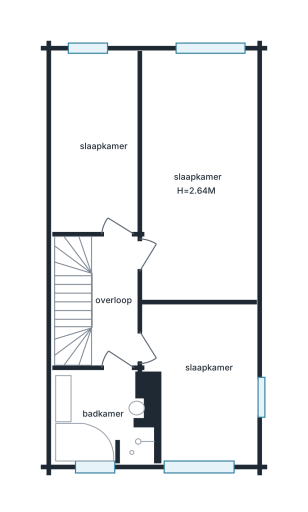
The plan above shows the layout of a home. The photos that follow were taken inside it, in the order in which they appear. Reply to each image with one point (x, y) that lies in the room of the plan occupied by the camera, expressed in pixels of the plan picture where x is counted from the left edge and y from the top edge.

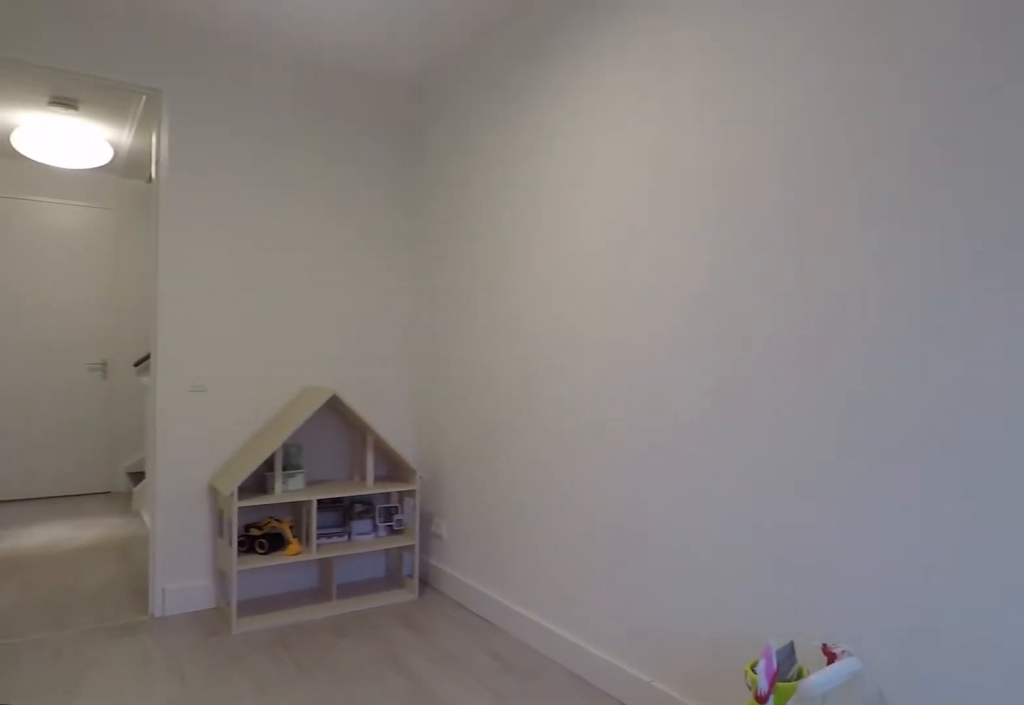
(92, 224)
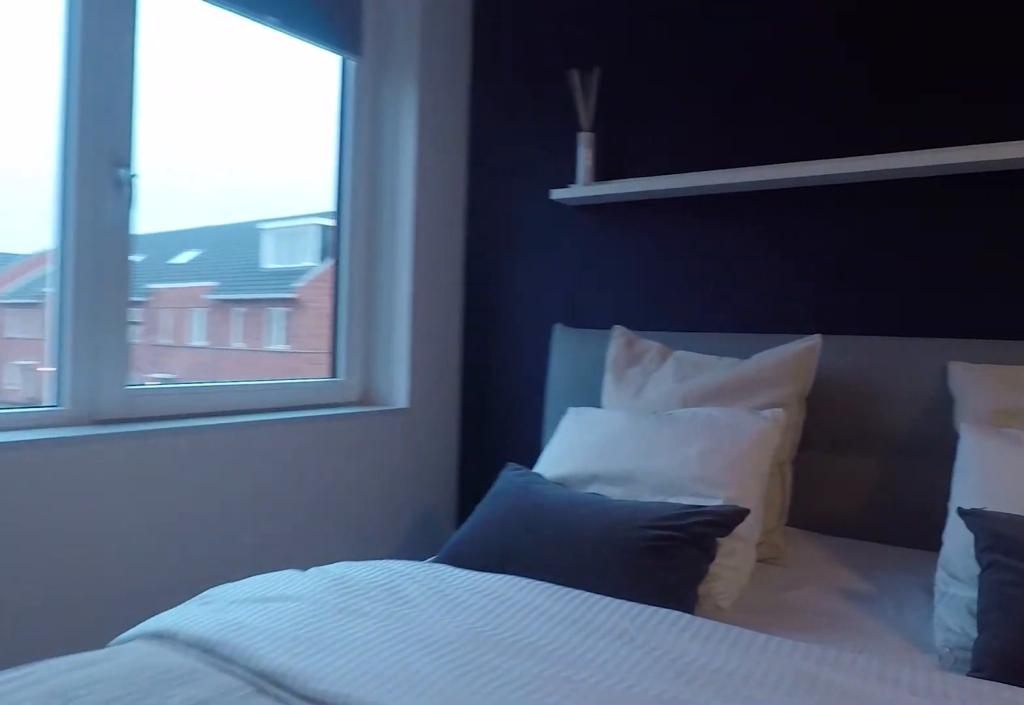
(204, 199)
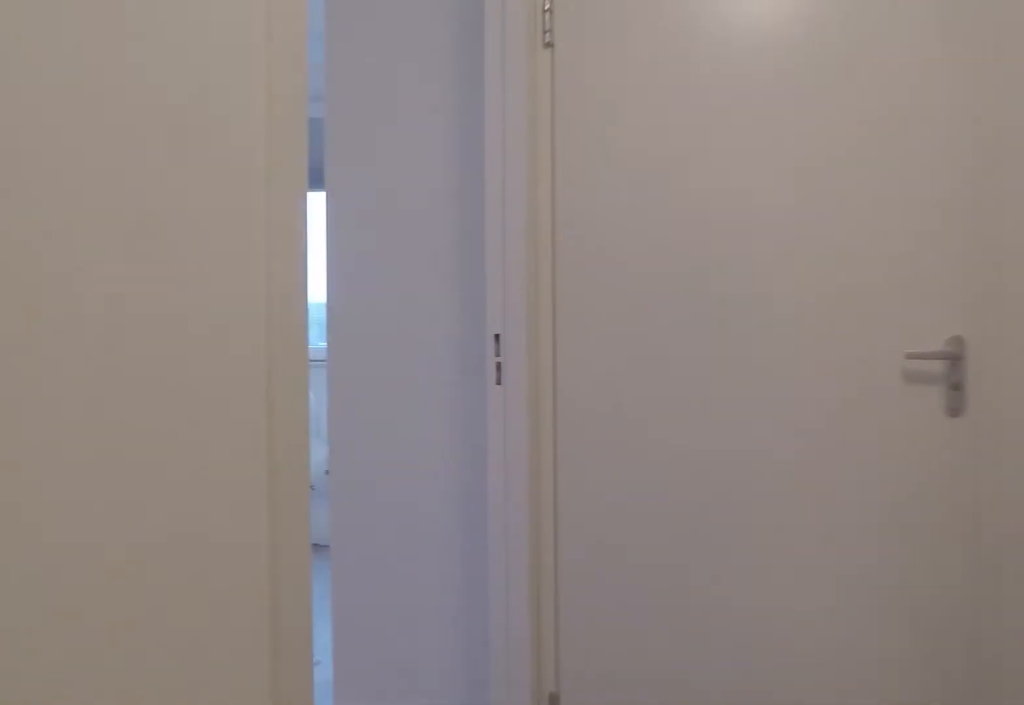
(114, 301)
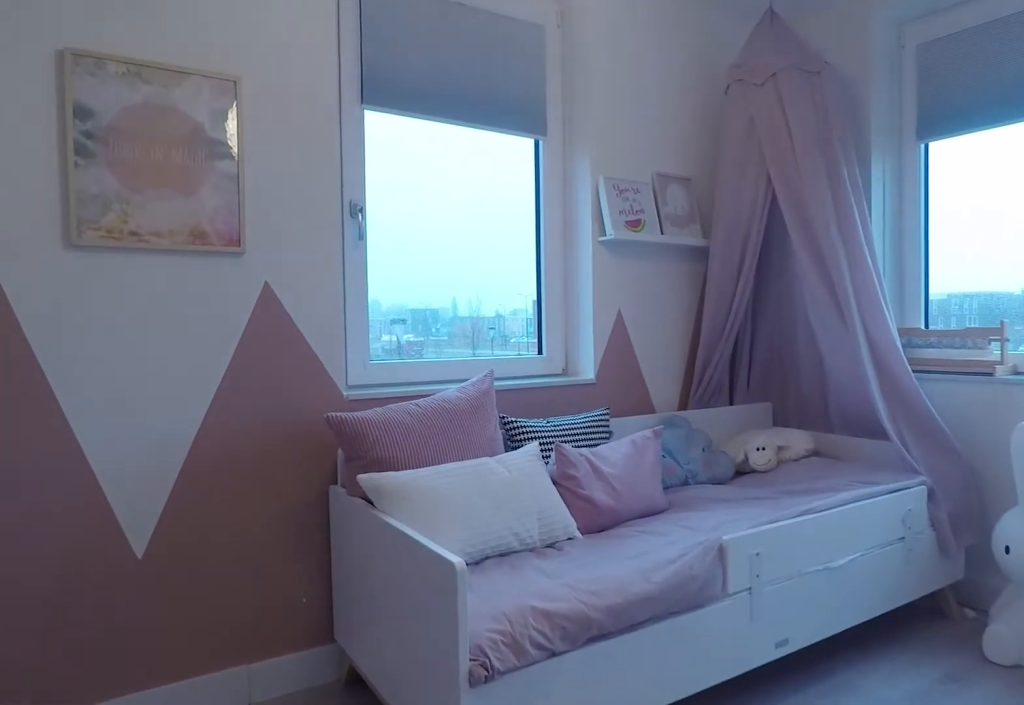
(203, 388)
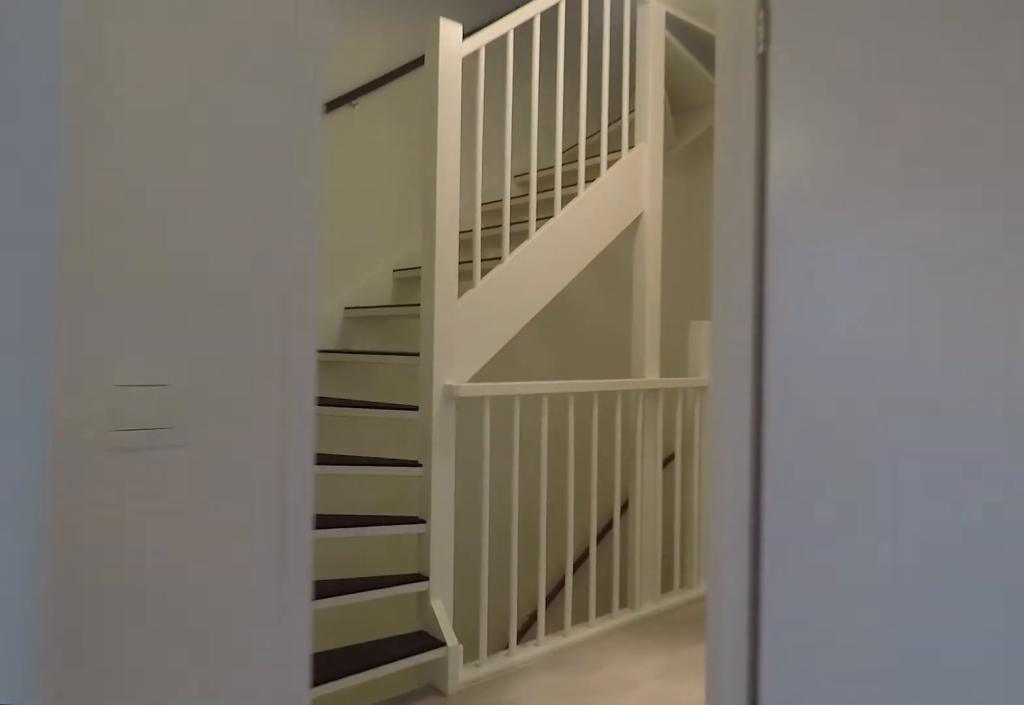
(203, 388)
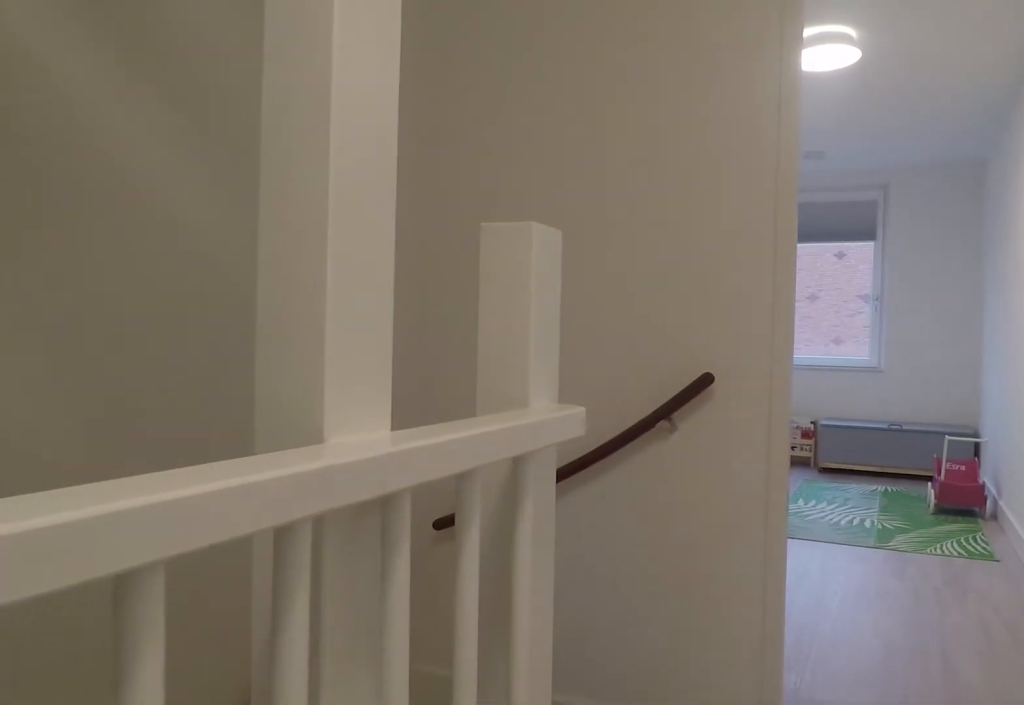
(114, 301)
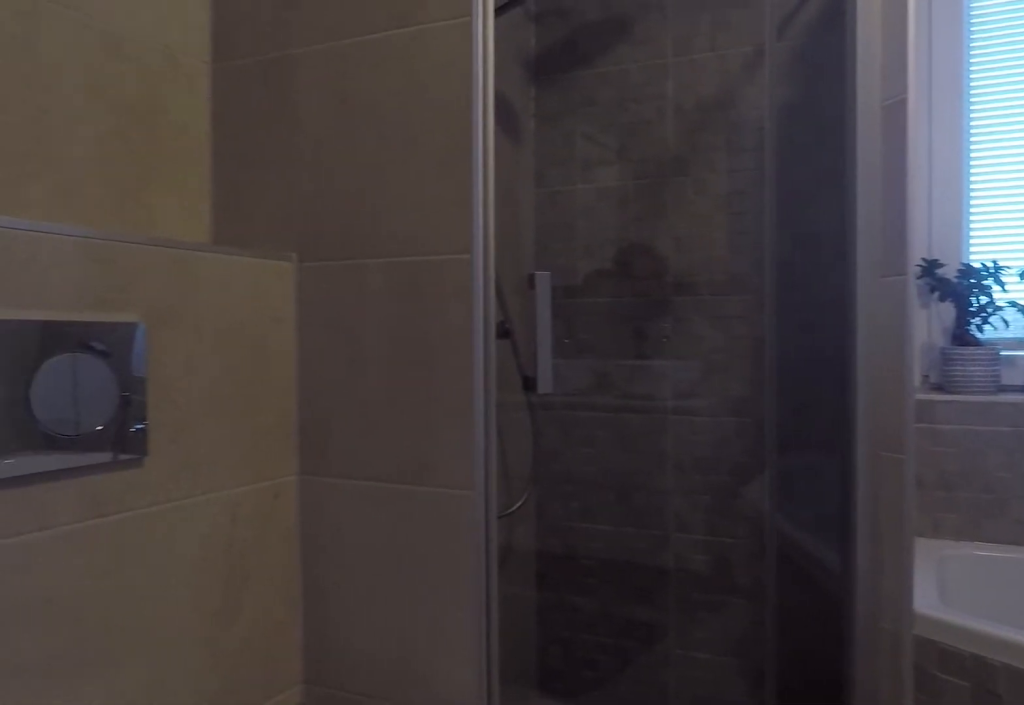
(100, 418)
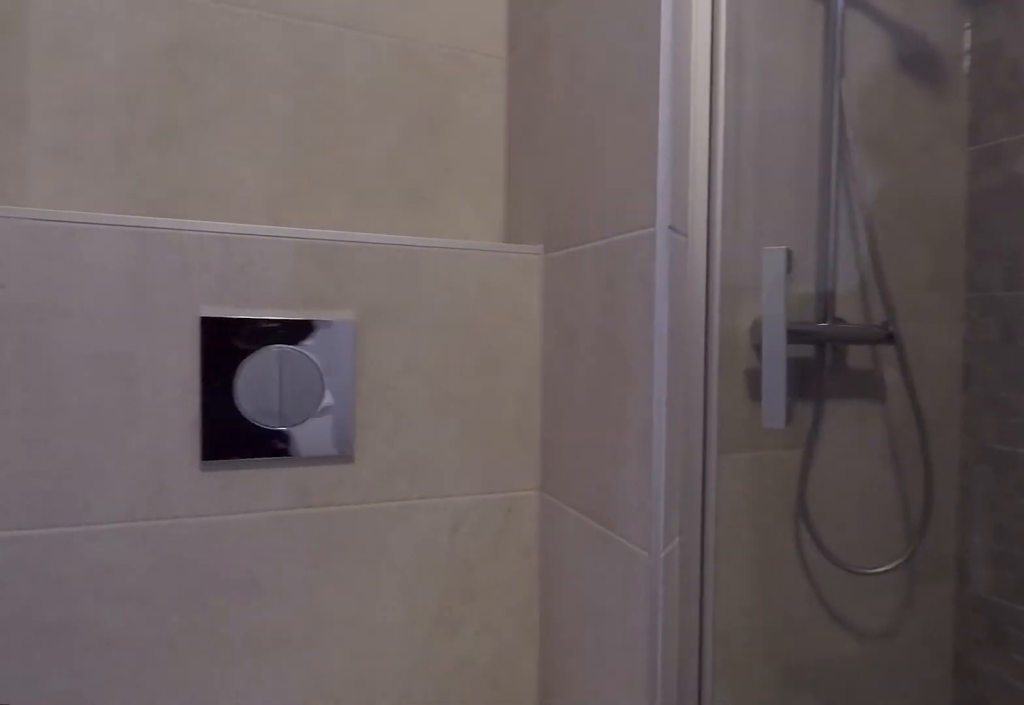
(100, 418)
